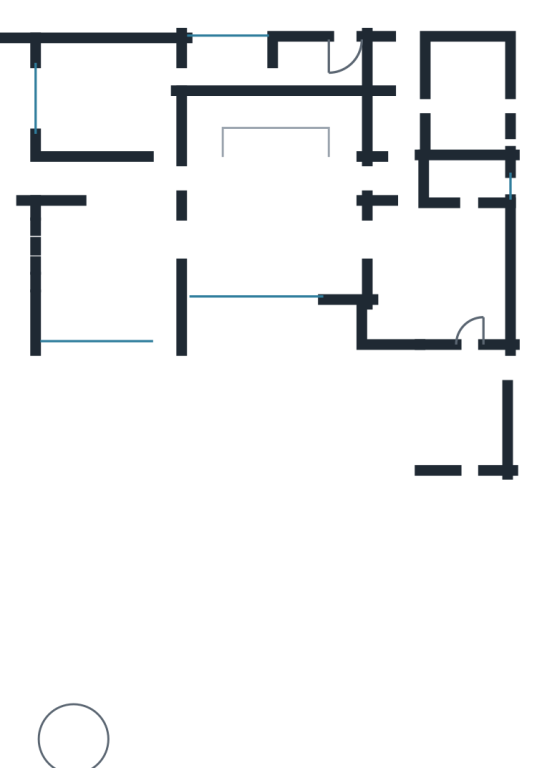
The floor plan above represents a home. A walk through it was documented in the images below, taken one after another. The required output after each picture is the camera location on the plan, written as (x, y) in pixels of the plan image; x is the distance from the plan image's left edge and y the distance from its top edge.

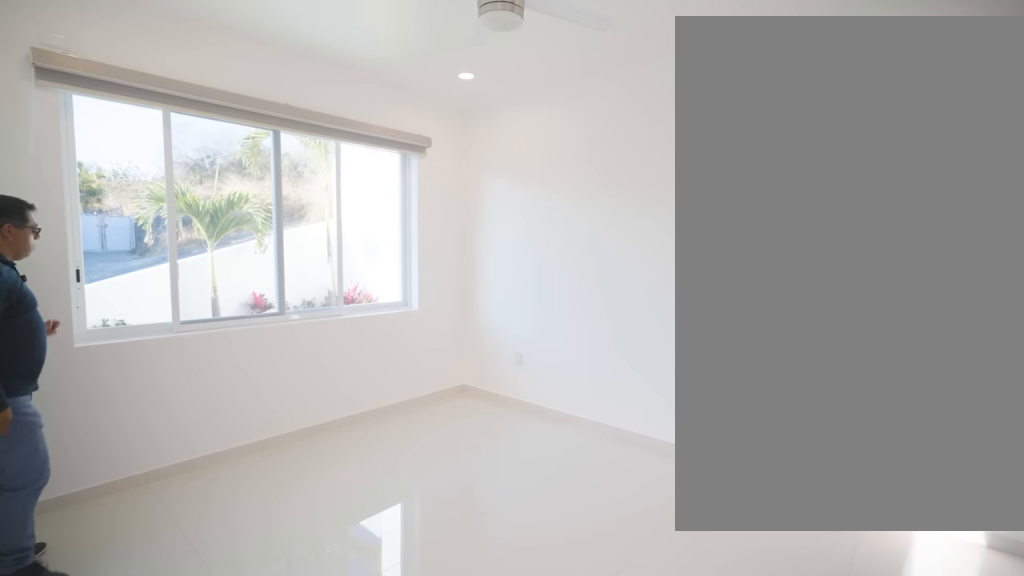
(161, 127)
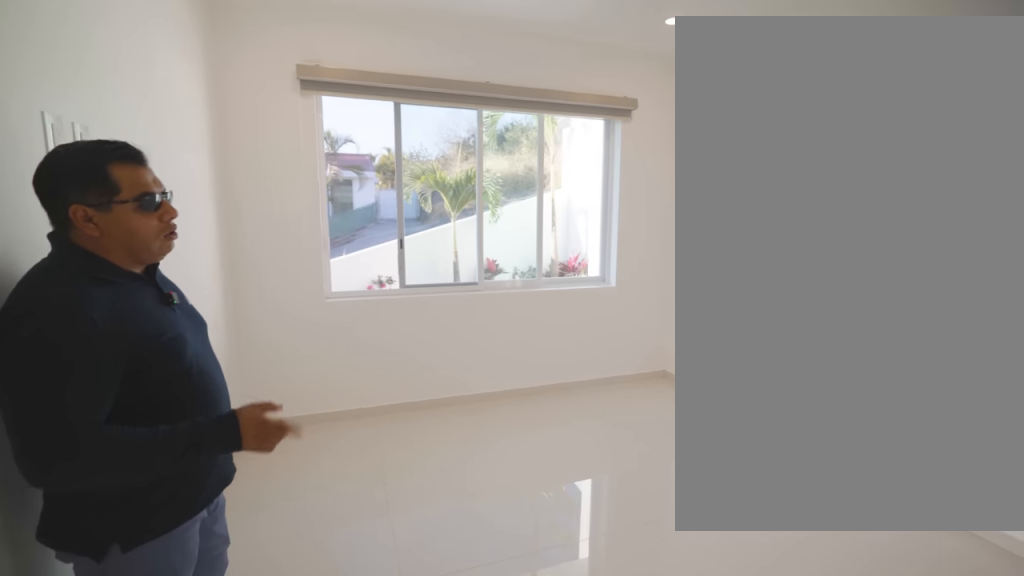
(161, 117)
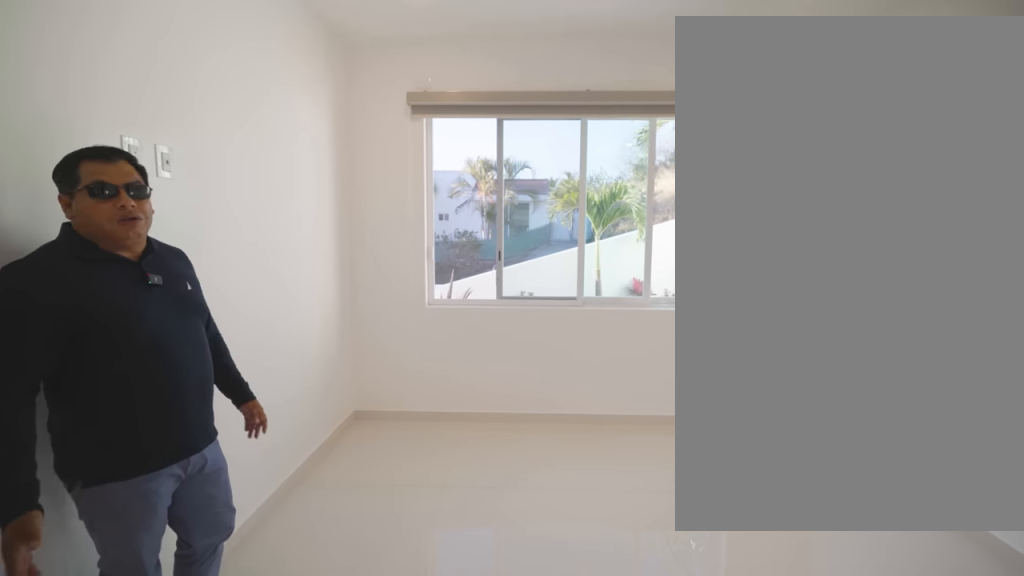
(159, 106)
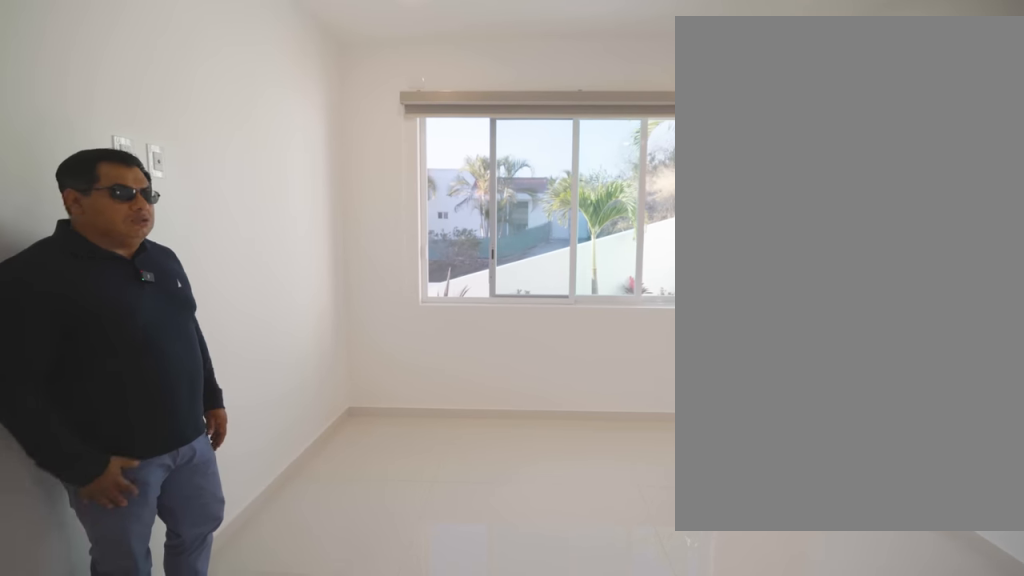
(159, 106)
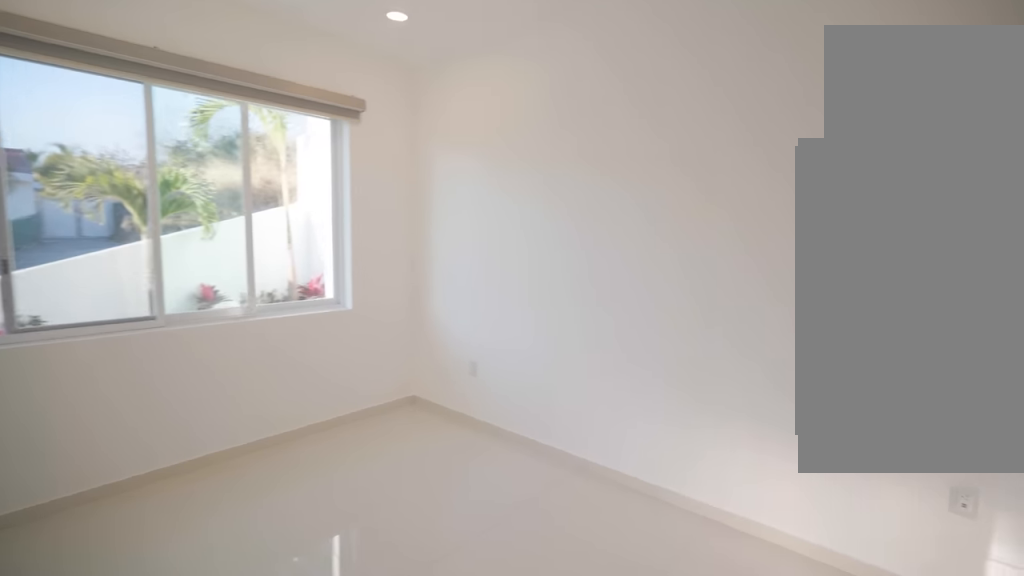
(159, 106)
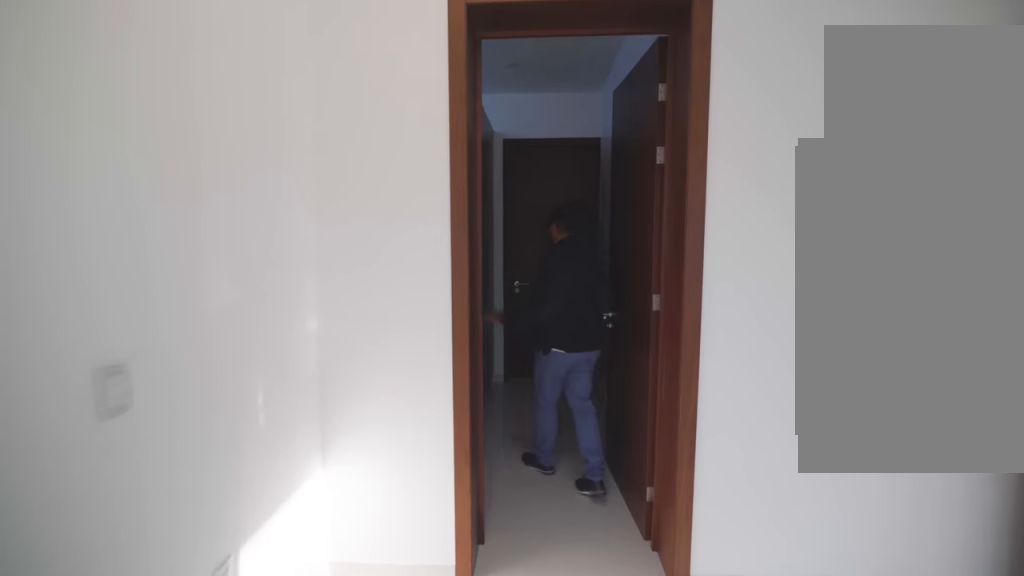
(176, 74)
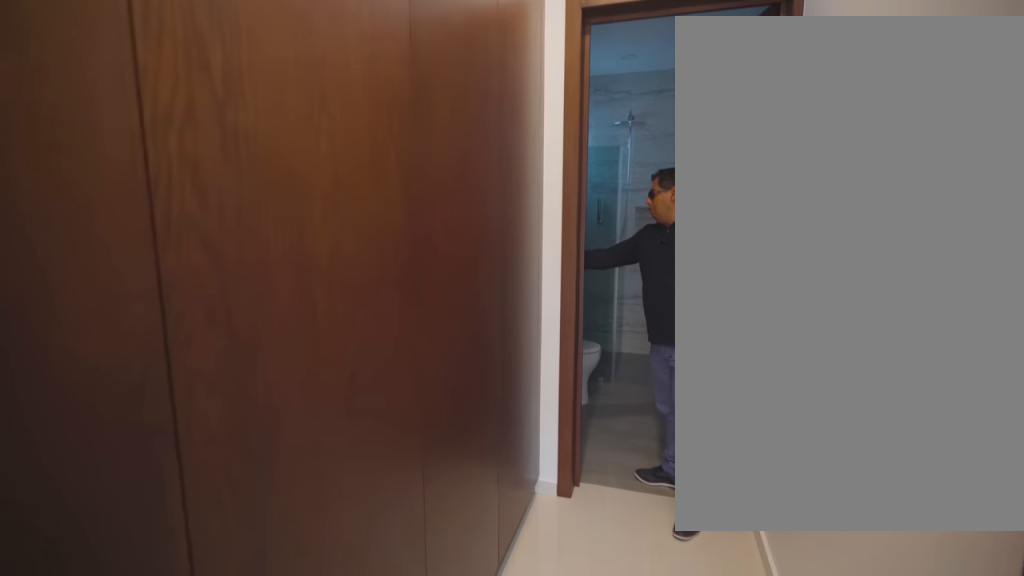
(218, 70)
